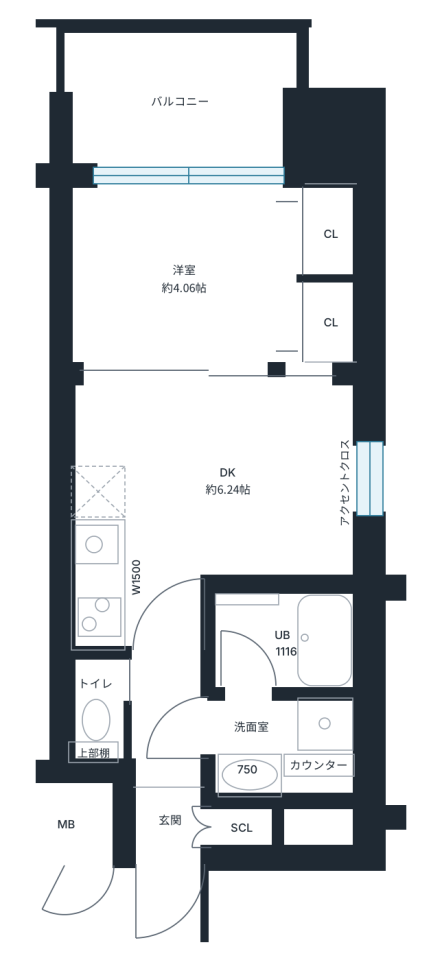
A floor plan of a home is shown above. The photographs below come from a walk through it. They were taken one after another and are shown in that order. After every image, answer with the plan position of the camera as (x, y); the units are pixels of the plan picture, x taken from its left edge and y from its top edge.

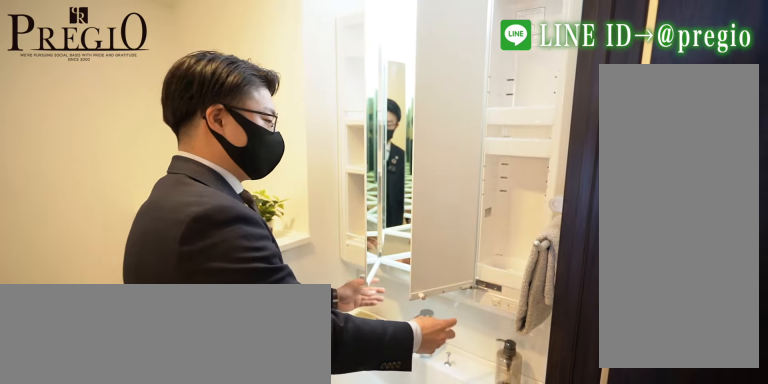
(251, 728)
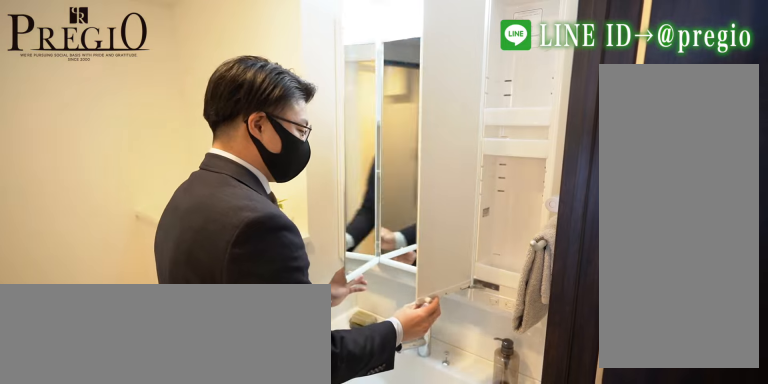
(250, 726)
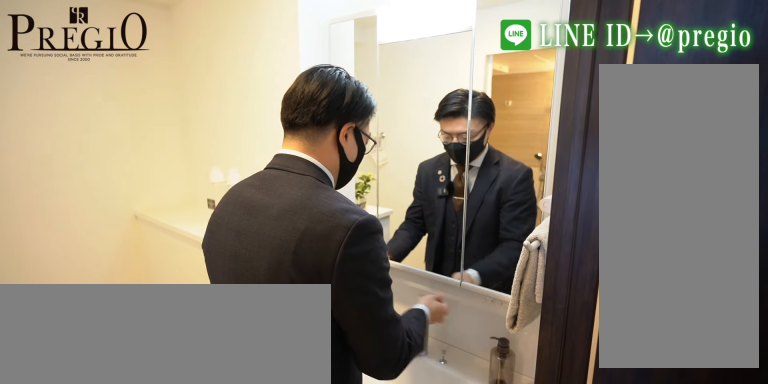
(250, 726)
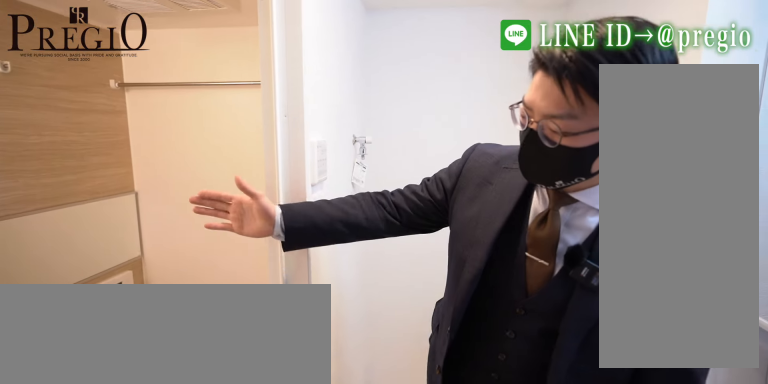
(279, 649)
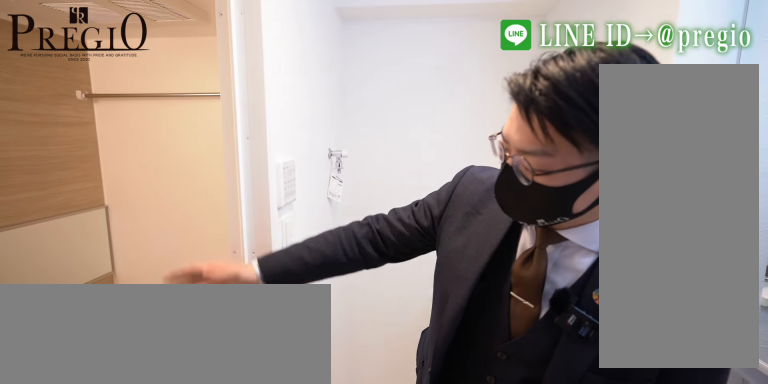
(279, 649)
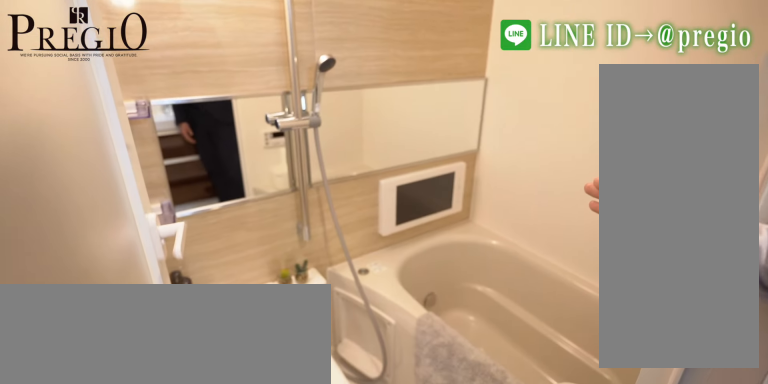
(280, 649)
